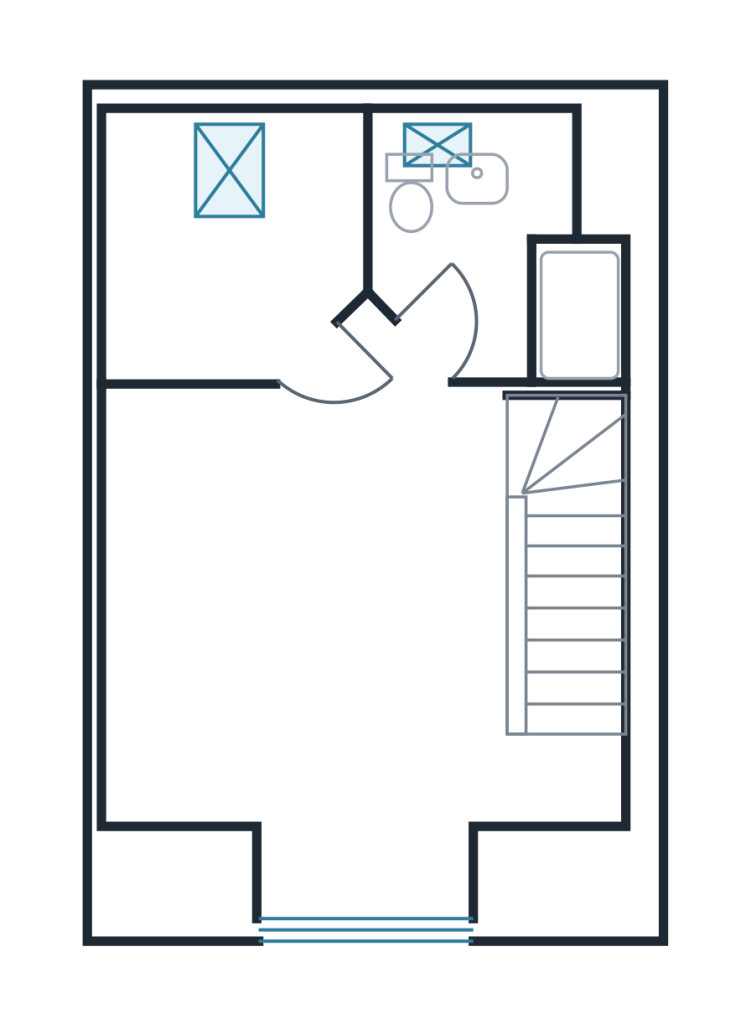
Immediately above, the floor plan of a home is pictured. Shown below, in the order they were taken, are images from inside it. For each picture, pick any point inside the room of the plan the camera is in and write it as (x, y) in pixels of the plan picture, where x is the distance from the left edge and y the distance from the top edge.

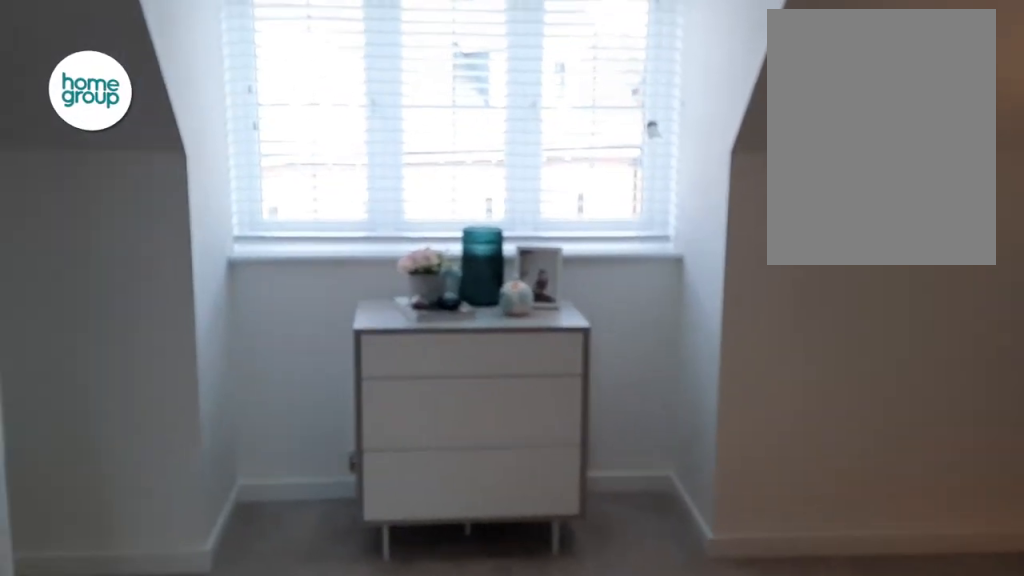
(313, 630)
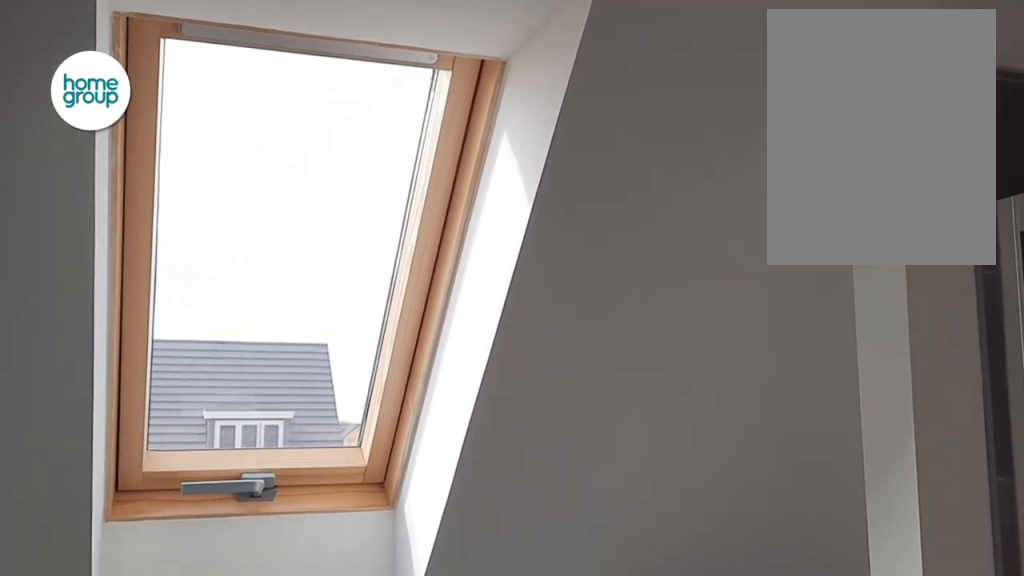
(494, 246)
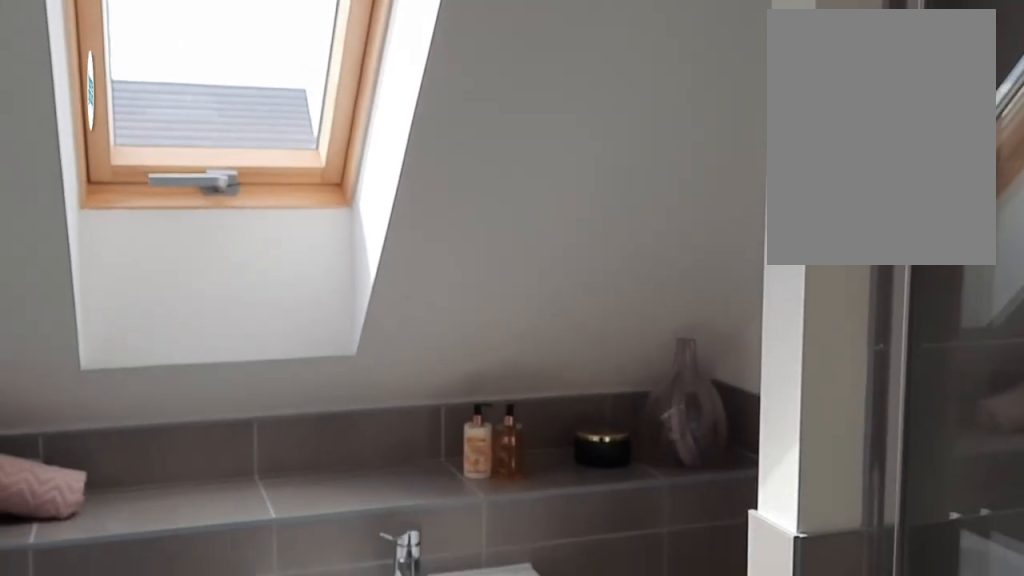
(494, 246)
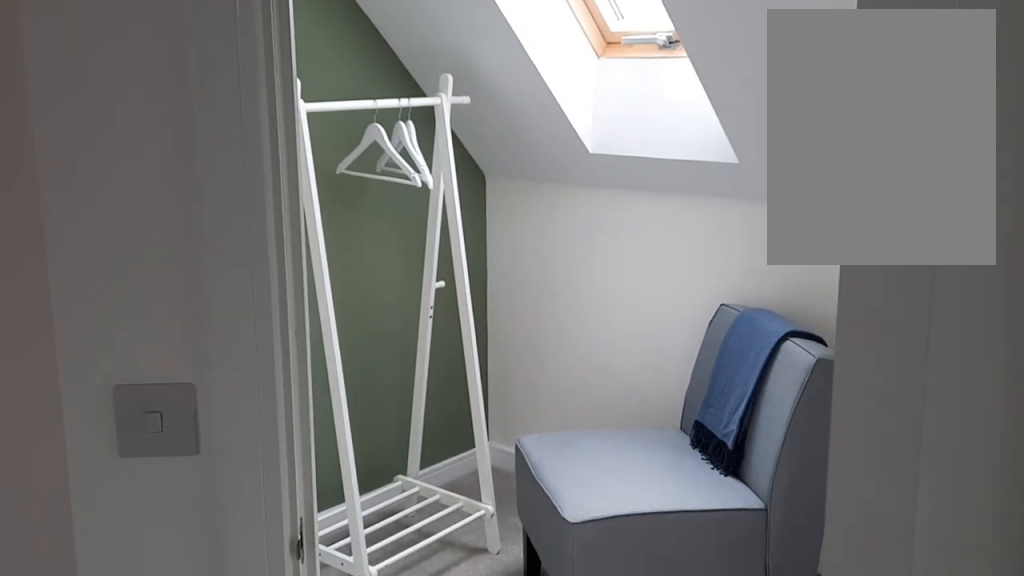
(224, 239)
